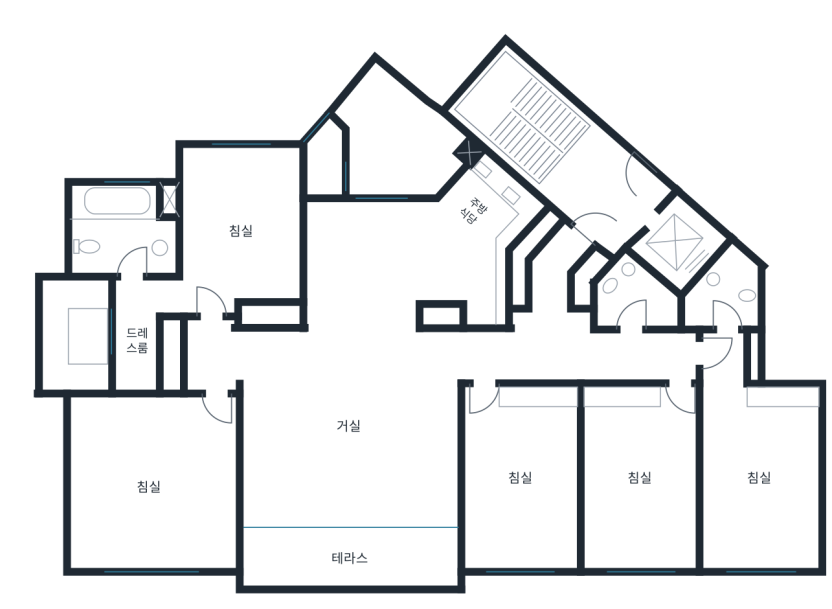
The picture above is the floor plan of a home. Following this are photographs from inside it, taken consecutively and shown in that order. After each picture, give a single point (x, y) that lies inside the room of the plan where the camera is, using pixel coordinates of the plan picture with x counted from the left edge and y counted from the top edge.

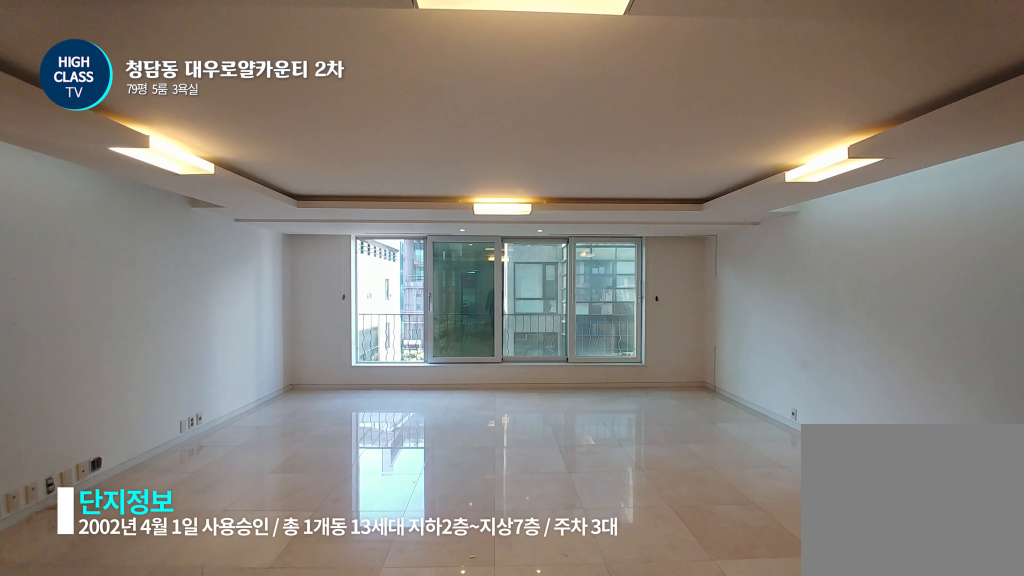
(350, 437)
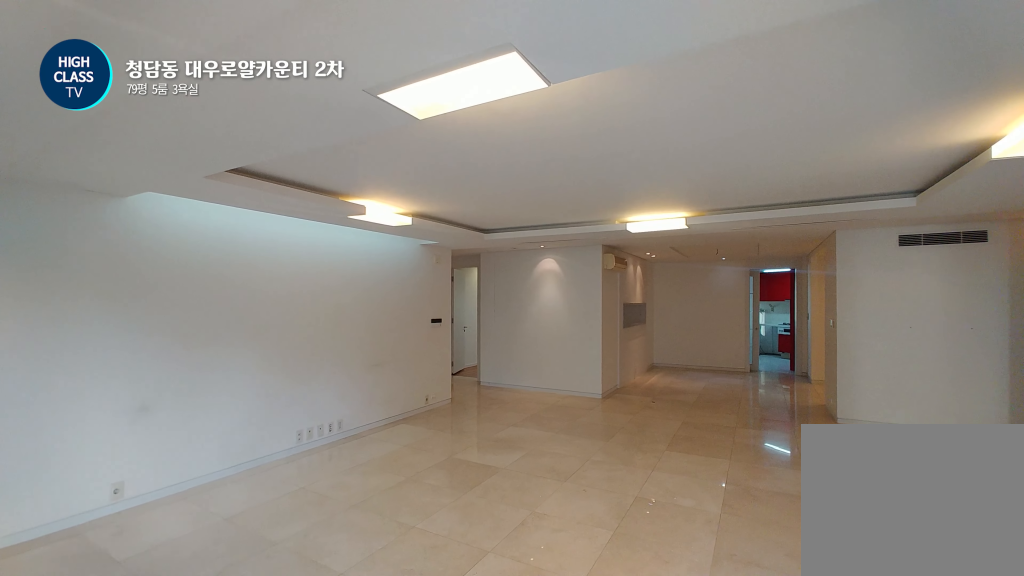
(350, 437)
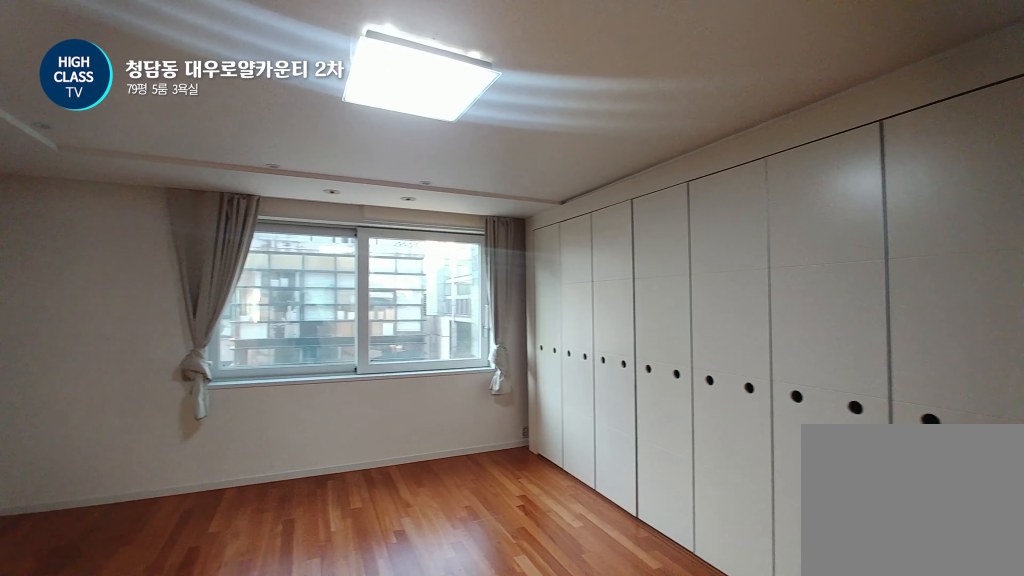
(153, 486)
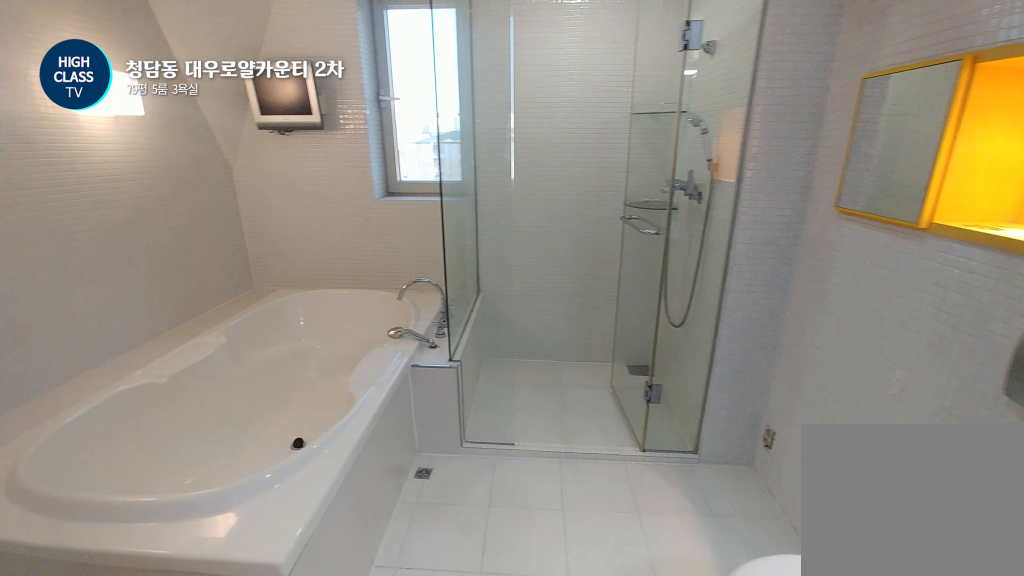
(124, 230)
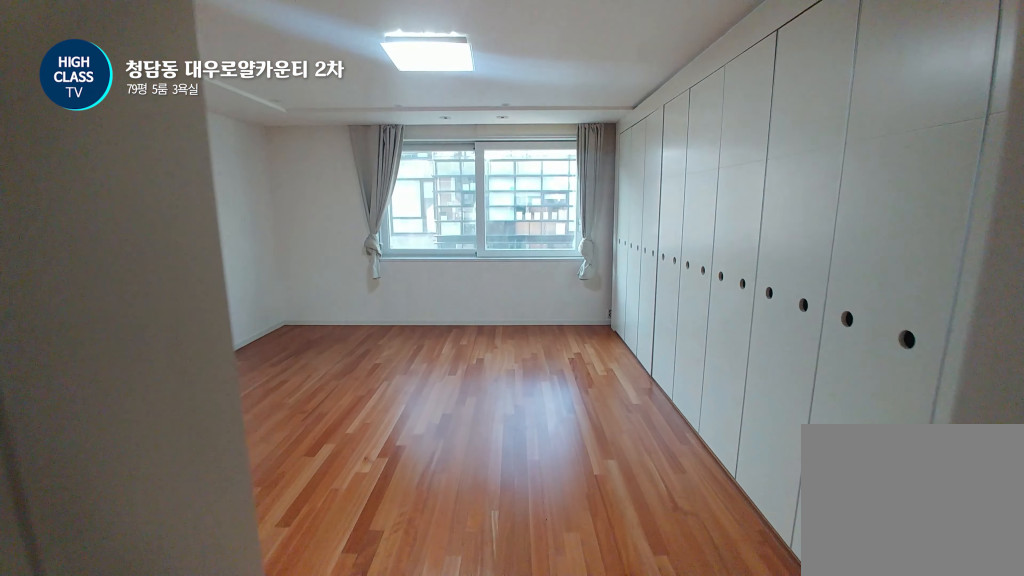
(151, 486)
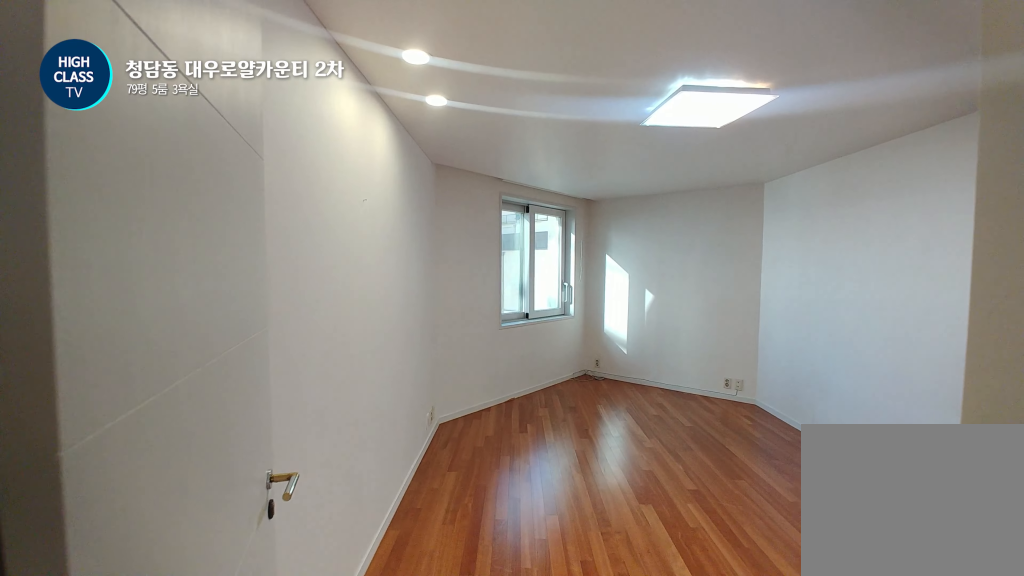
(240, 235)
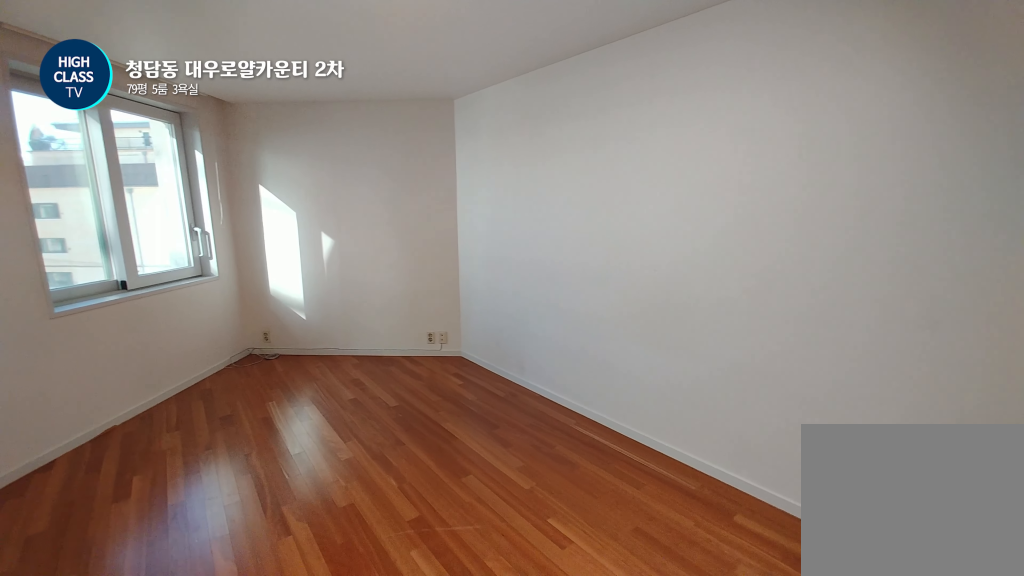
(240, 235)
